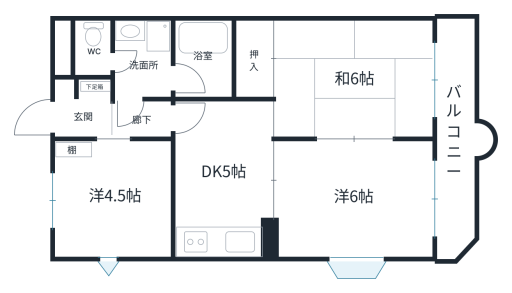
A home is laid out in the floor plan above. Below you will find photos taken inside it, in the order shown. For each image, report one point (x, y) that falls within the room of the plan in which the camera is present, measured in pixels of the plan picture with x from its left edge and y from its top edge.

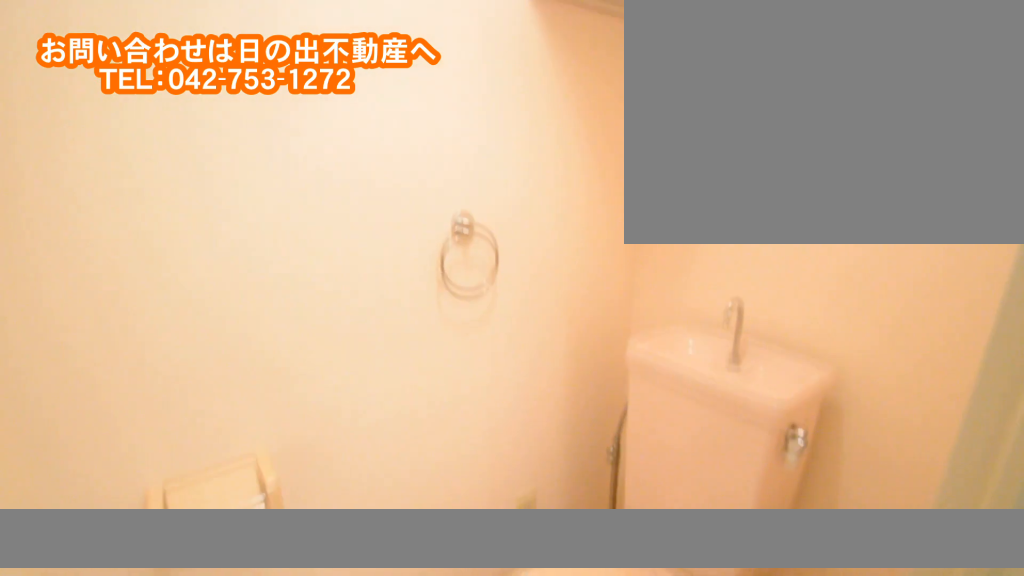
(92, 49)
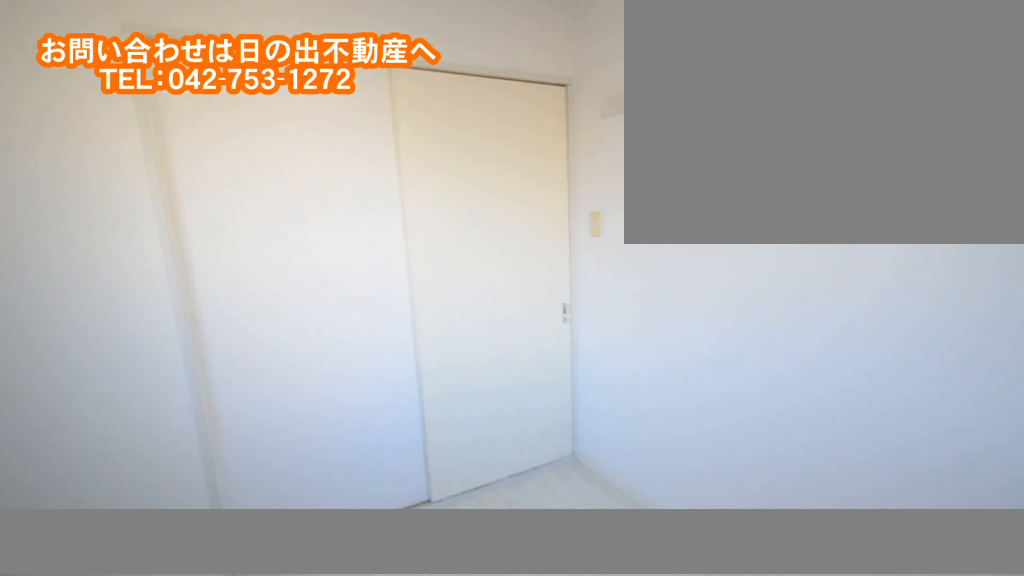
(114, 221)
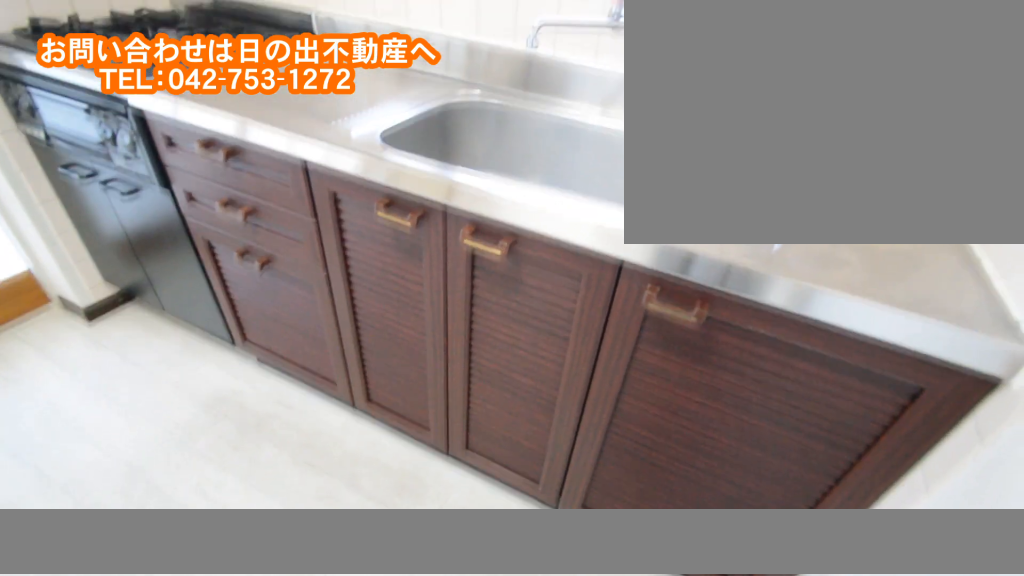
(229, 194)
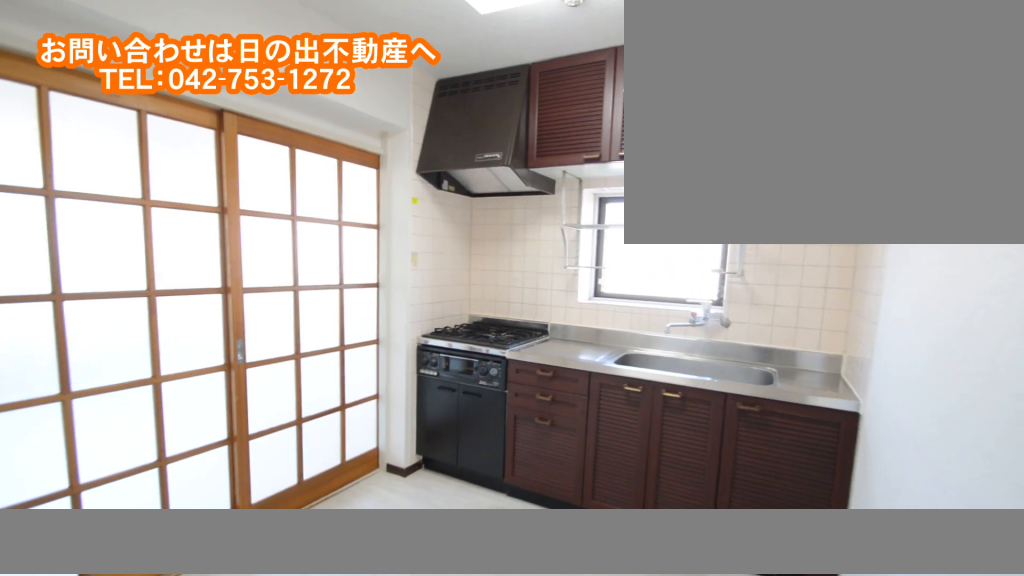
(229, 194)
